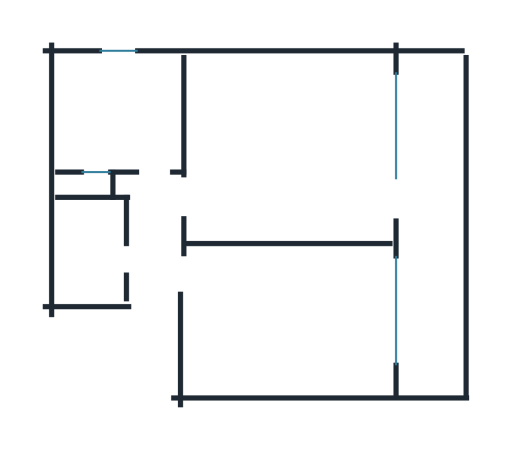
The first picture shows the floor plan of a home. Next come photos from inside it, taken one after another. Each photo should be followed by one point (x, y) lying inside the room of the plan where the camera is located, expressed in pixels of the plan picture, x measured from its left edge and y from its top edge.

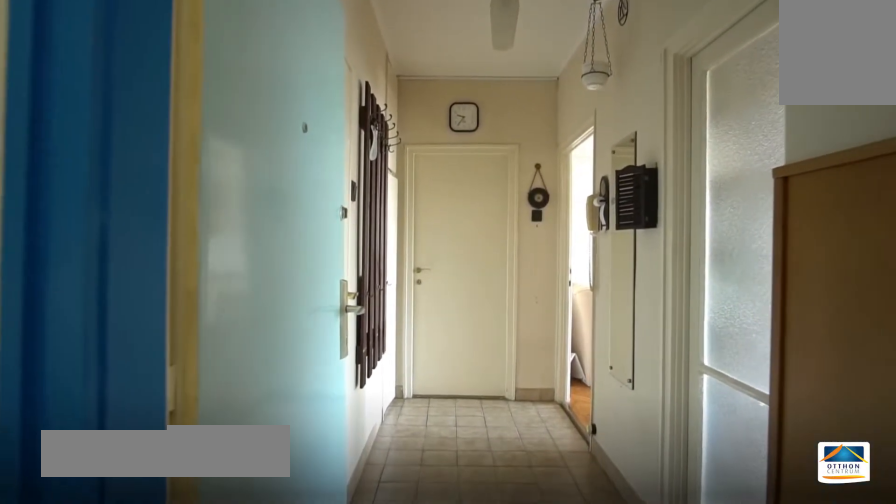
(155, 257)
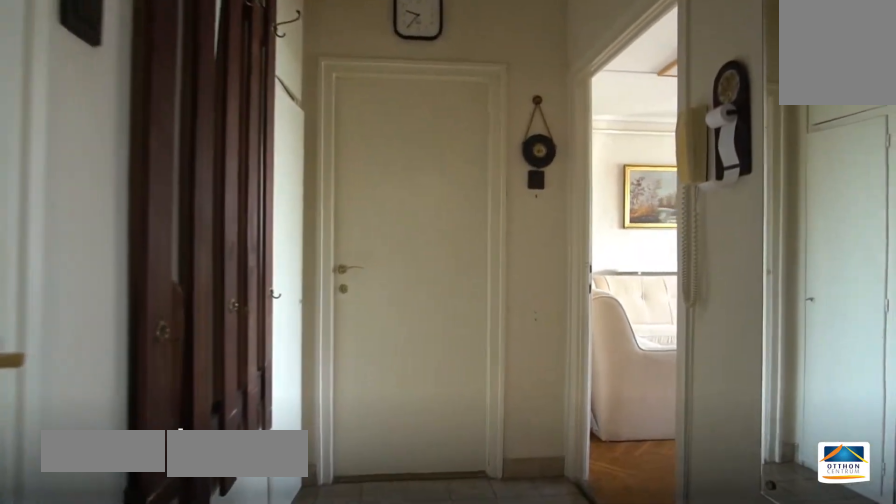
(154, 257)
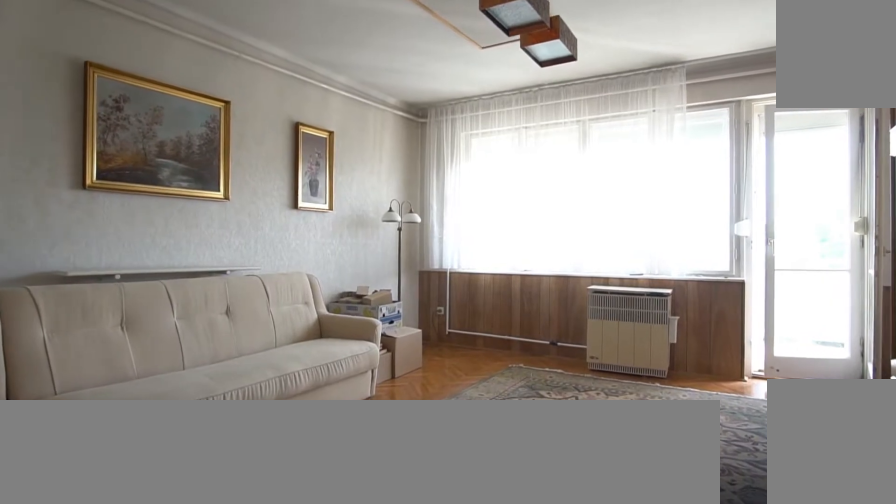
(291, 141)
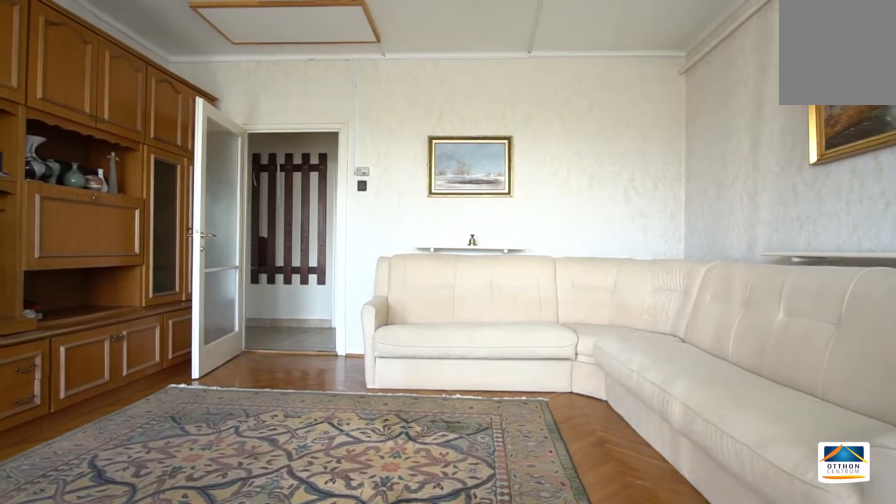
(292, 141)
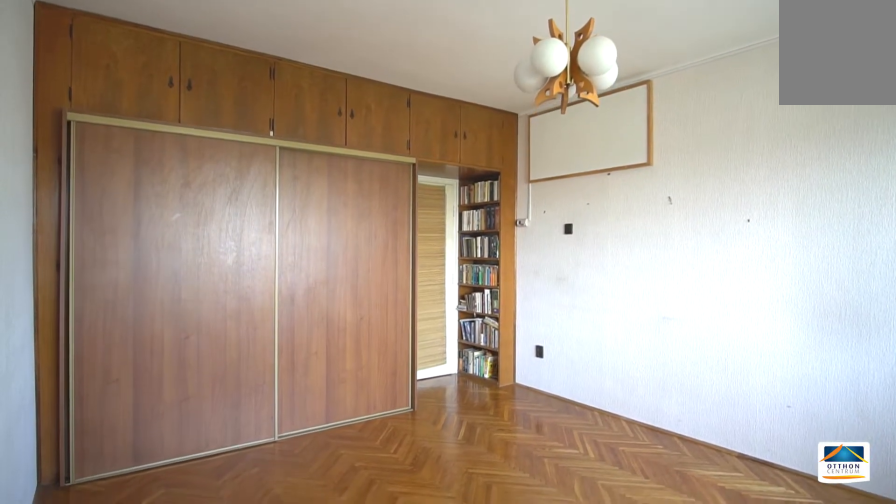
(291, 318)
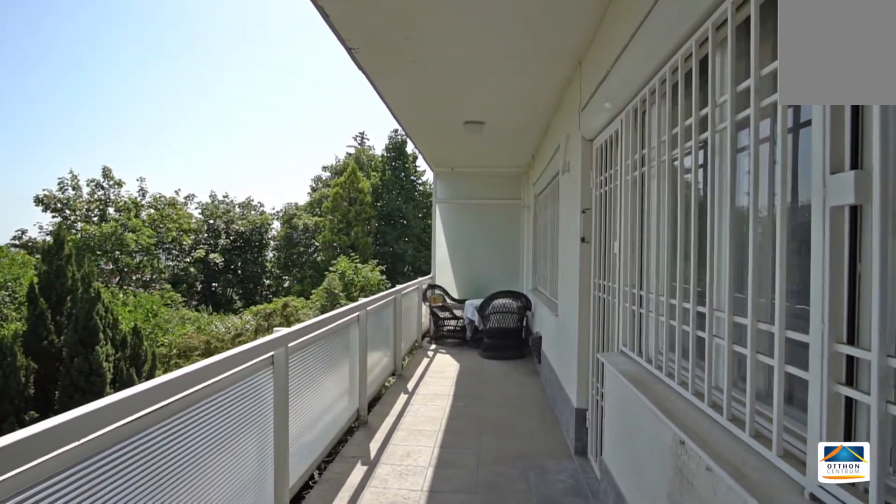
(434, 209)
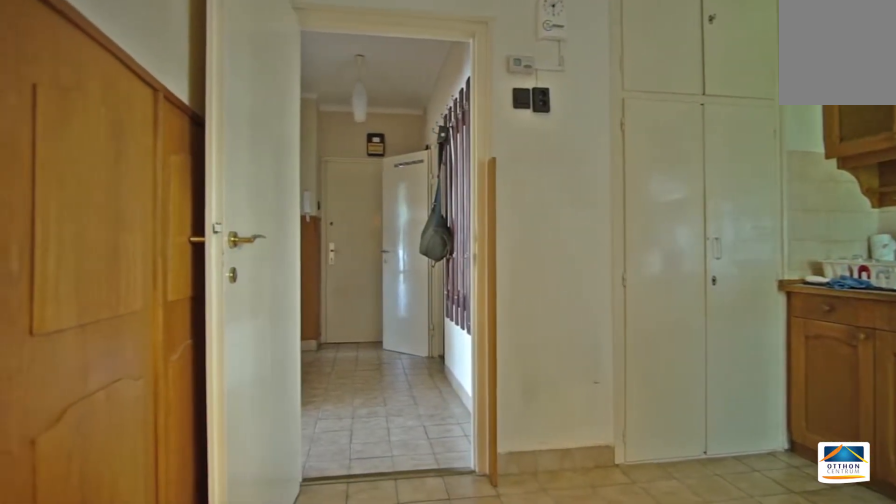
(128, 116)
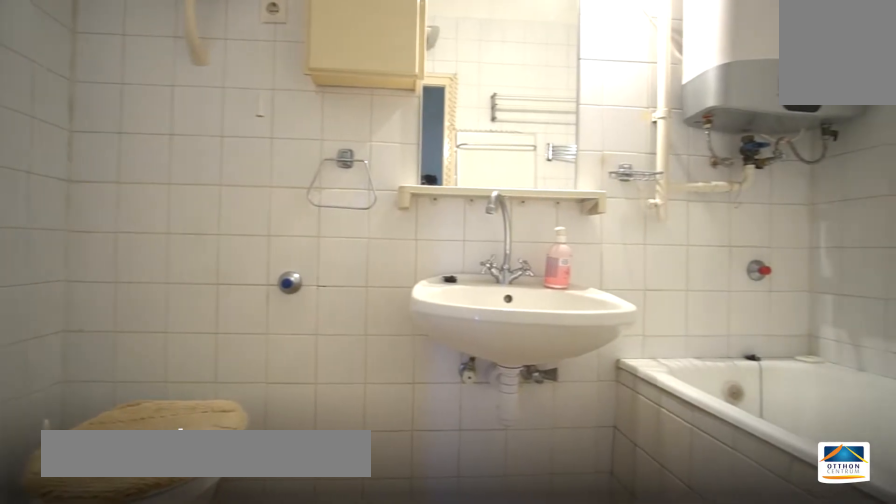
(89, 257)
